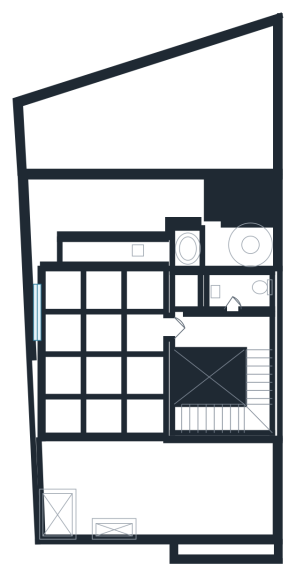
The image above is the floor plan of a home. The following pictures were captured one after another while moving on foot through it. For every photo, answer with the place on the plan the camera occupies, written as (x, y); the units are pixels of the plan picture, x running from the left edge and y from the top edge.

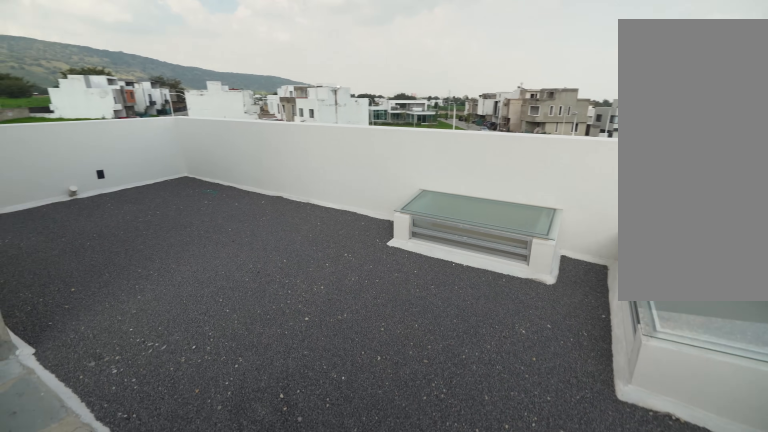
(57, 426)
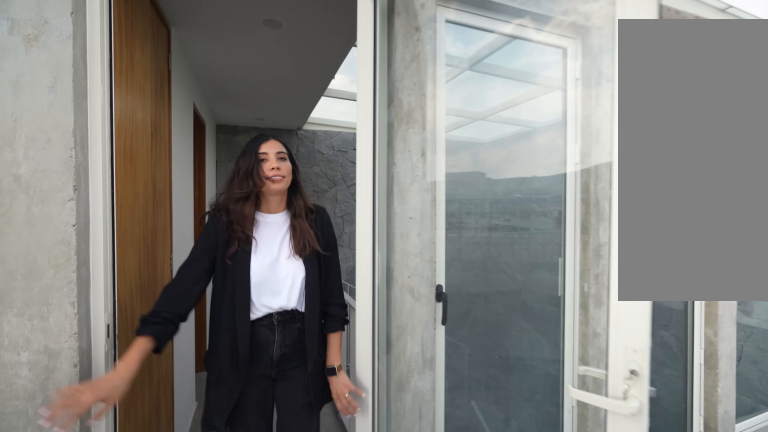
(139, 330)
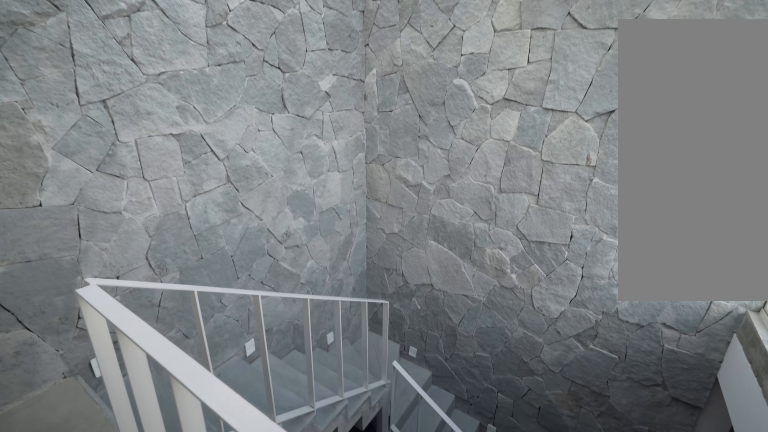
(203, 330)
